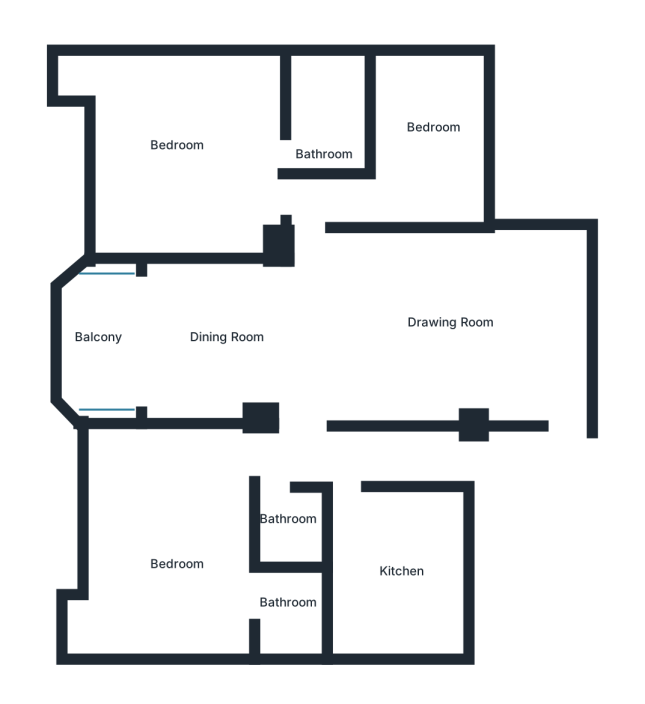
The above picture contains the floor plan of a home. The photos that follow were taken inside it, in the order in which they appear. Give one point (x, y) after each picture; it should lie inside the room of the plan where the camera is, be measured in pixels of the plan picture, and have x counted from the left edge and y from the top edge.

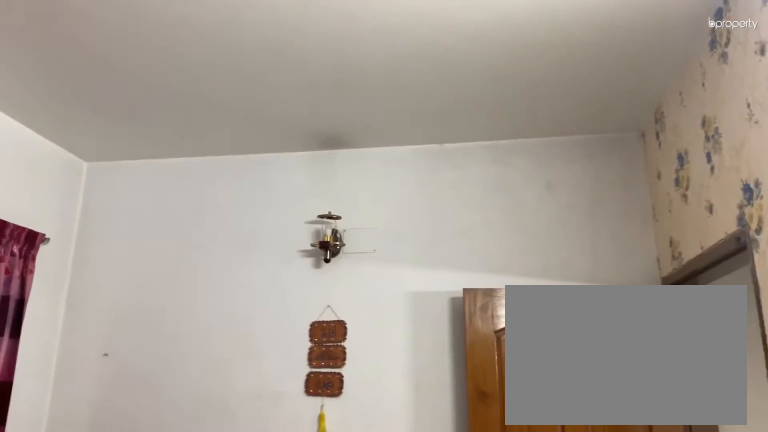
(182, 562)
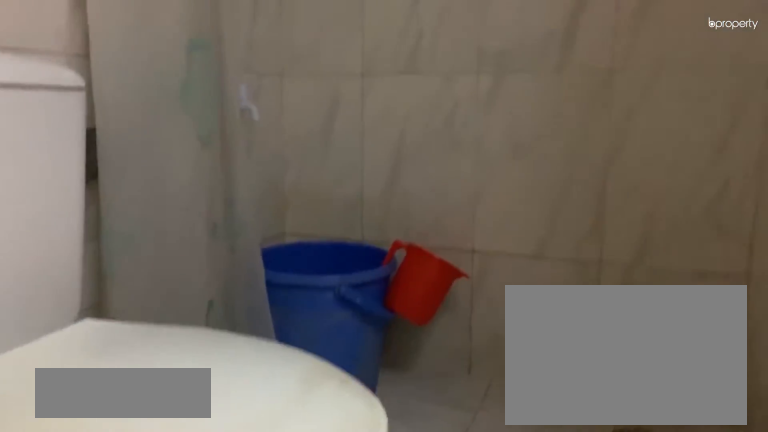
(292, 609)
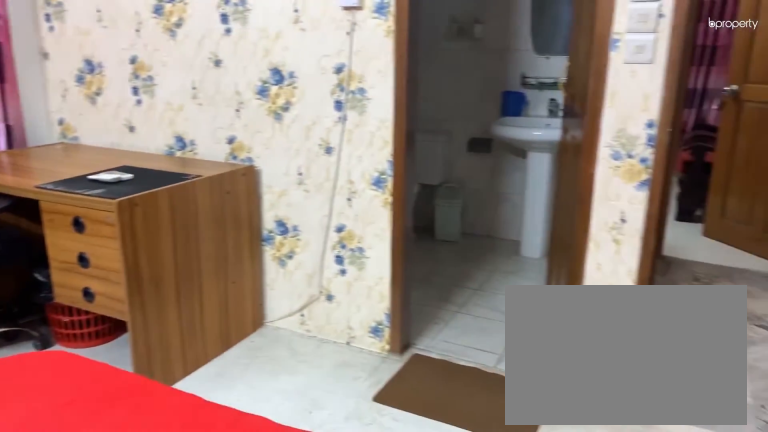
(211, 147)
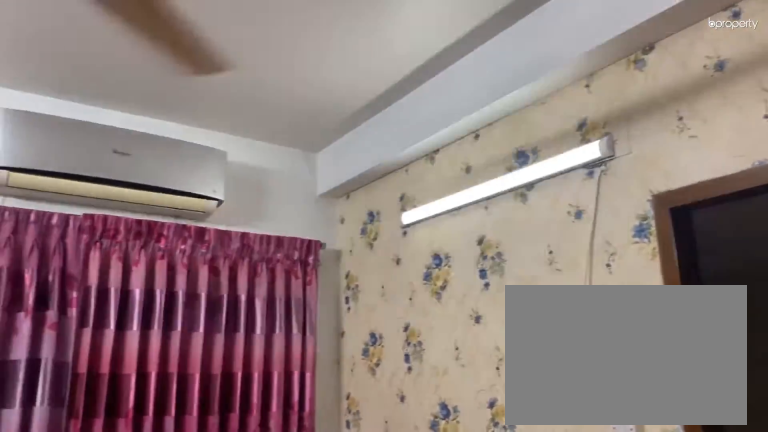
(211, 147)
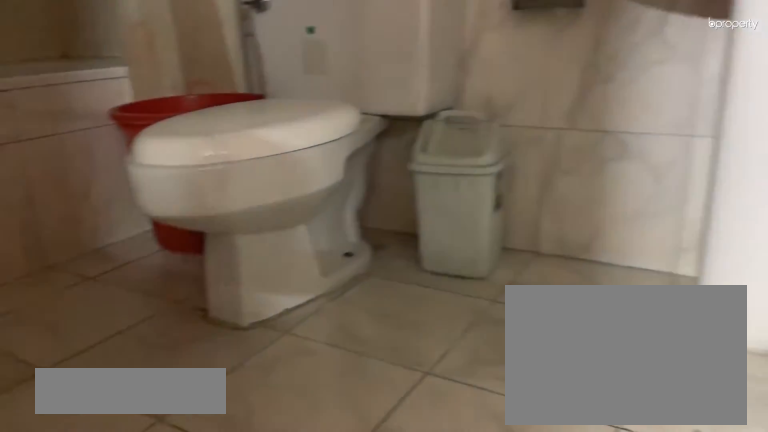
(330, 117)
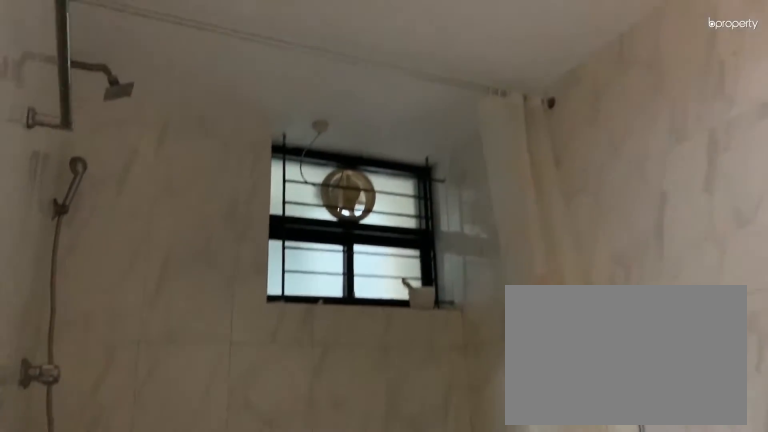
(330, 117)
